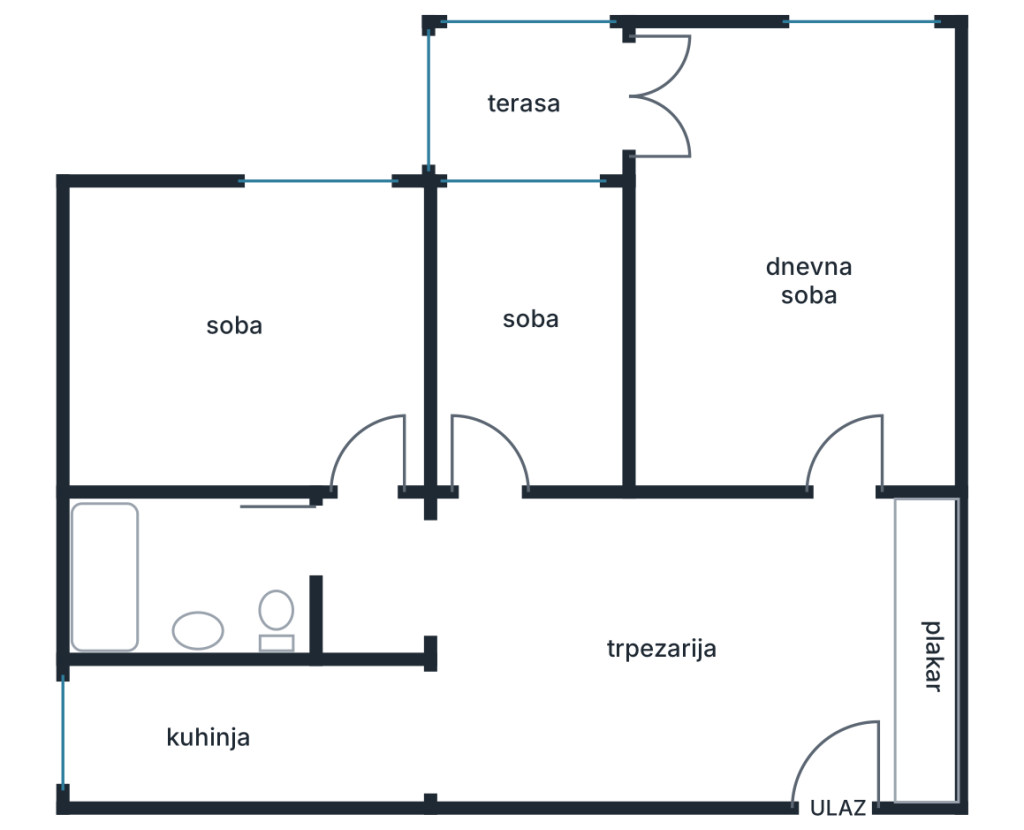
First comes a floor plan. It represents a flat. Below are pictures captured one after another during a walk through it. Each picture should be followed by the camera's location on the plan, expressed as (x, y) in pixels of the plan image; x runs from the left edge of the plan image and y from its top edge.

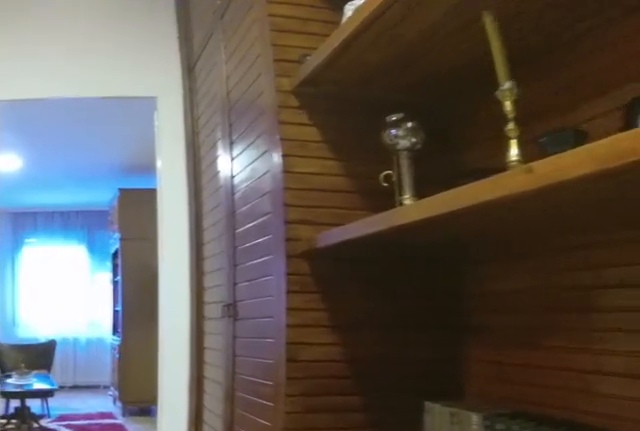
(830, 766)
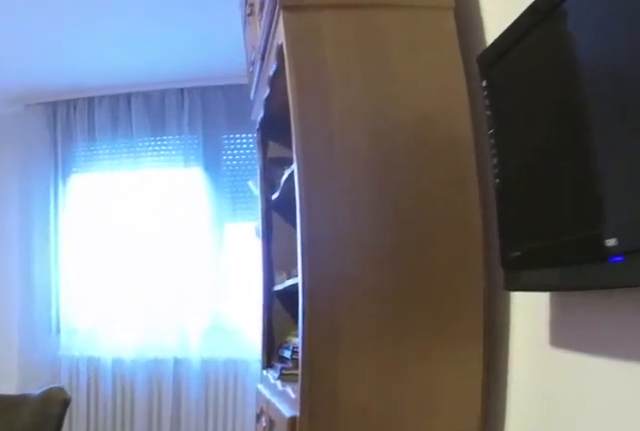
(834, 360)
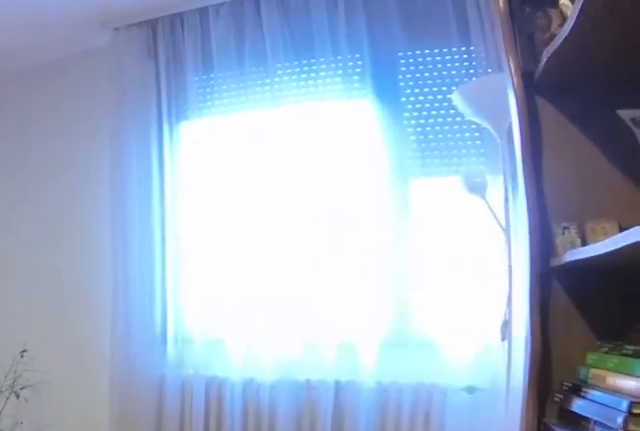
(834, 277)
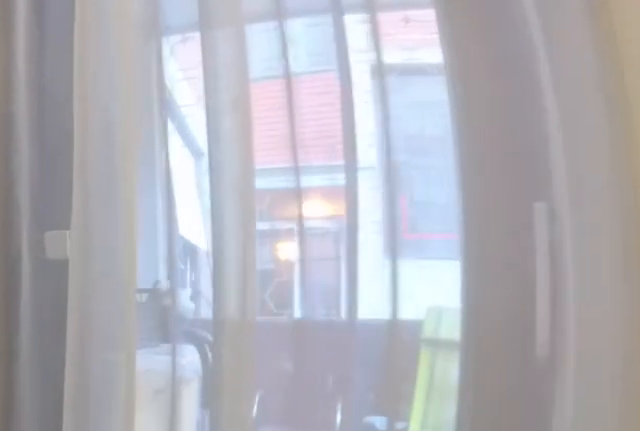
(751, 95)
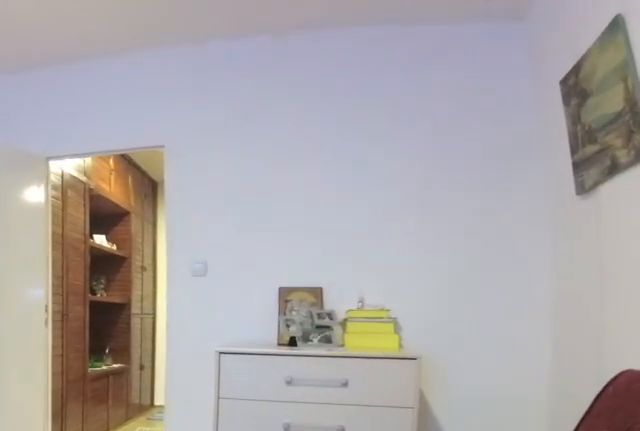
(701, 162)
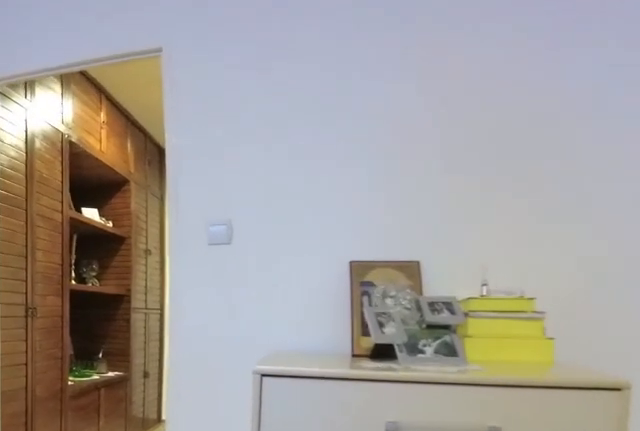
(749, 256)
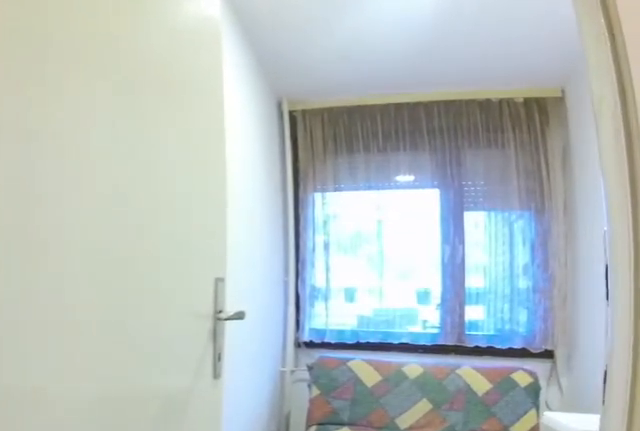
(525, 555)
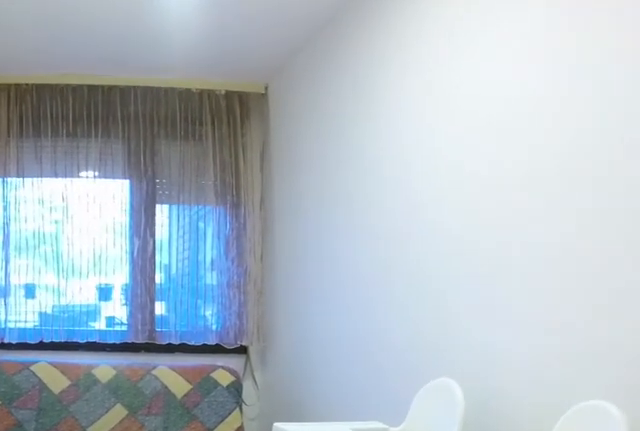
(487, 508)
